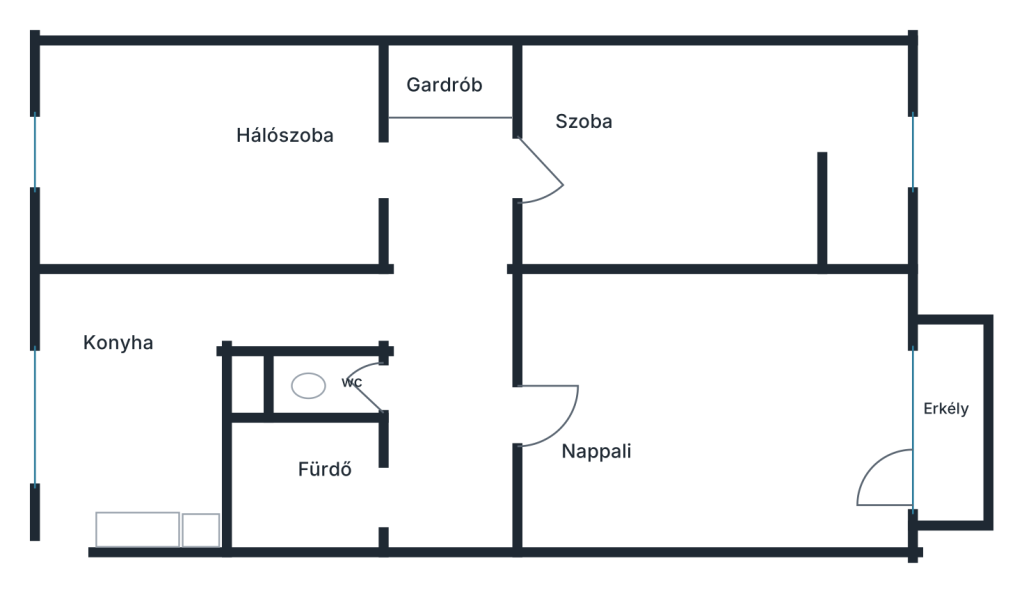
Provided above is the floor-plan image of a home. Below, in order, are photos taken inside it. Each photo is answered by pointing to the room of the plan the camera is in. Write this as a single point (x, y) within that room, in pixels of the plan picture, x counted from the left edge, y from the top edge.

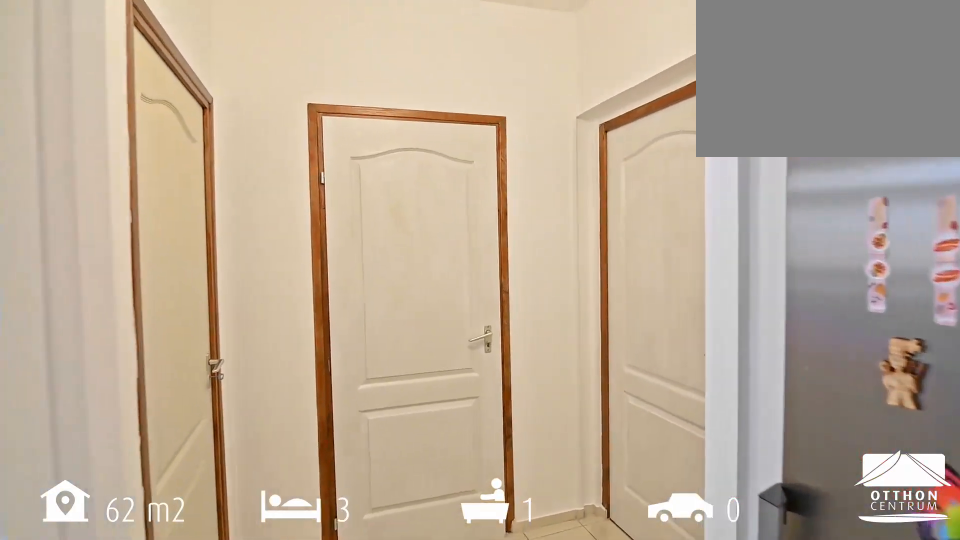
(449, 157)
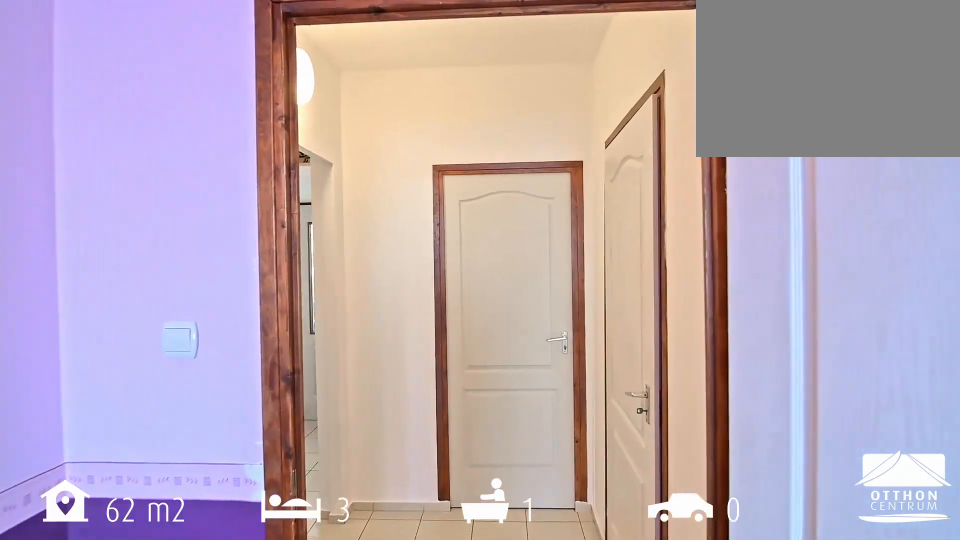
(705, 156)
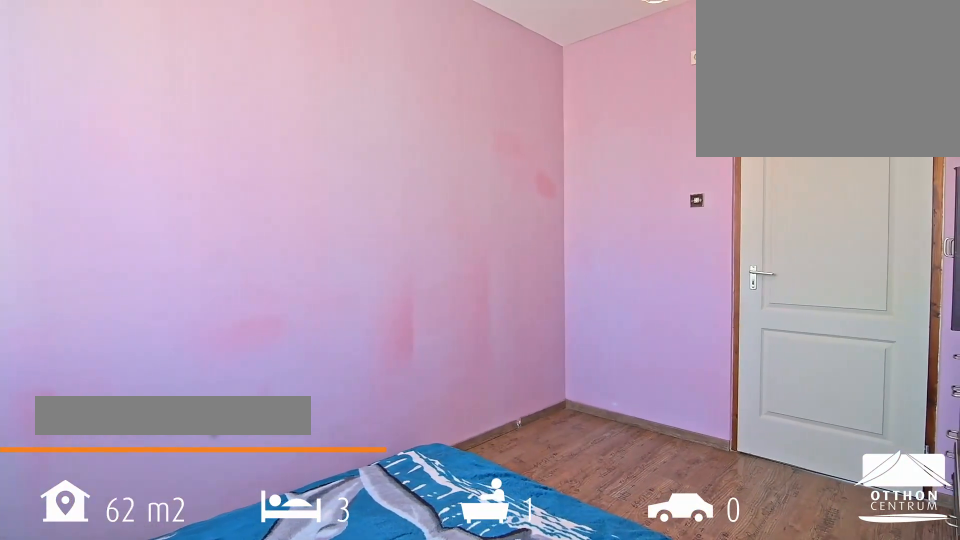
(204, 157)
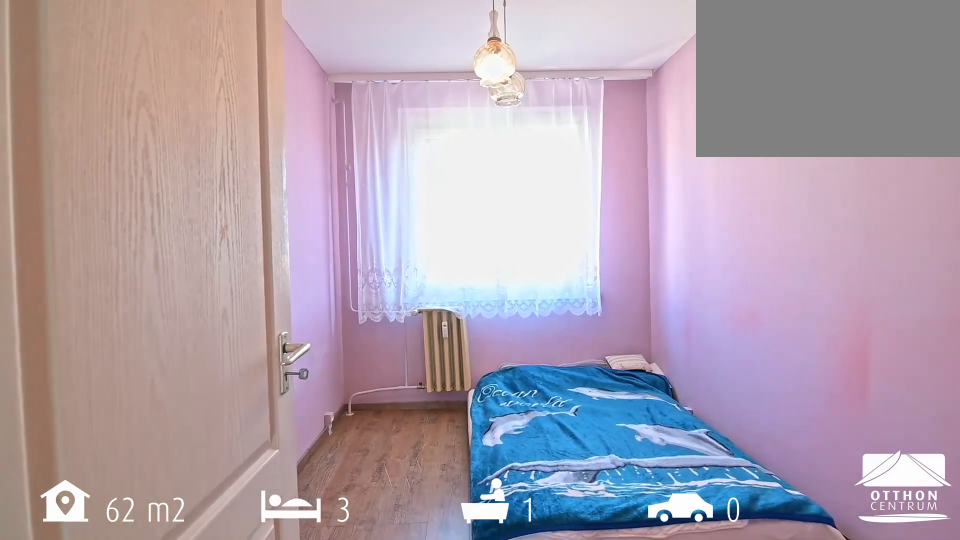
(204, 157)
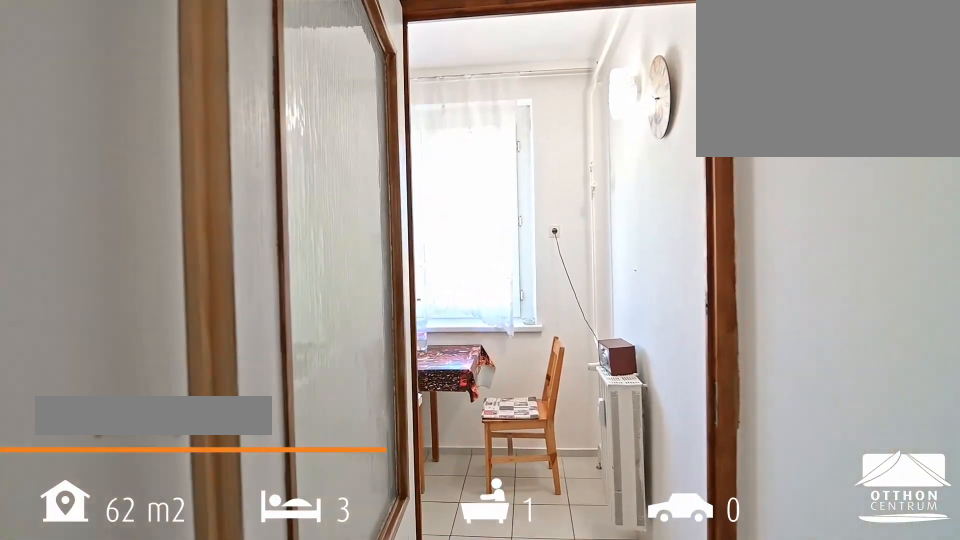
(139, 419)
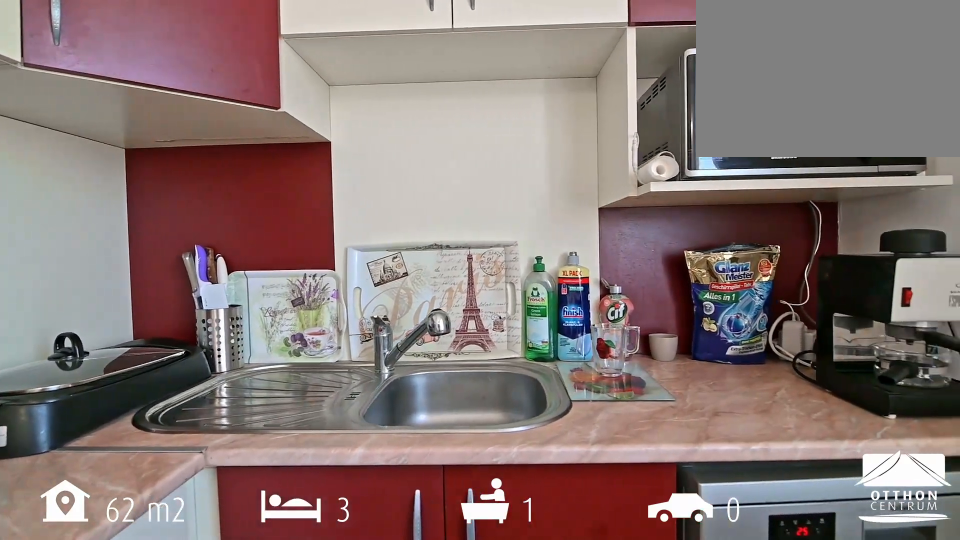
(138, 419)
